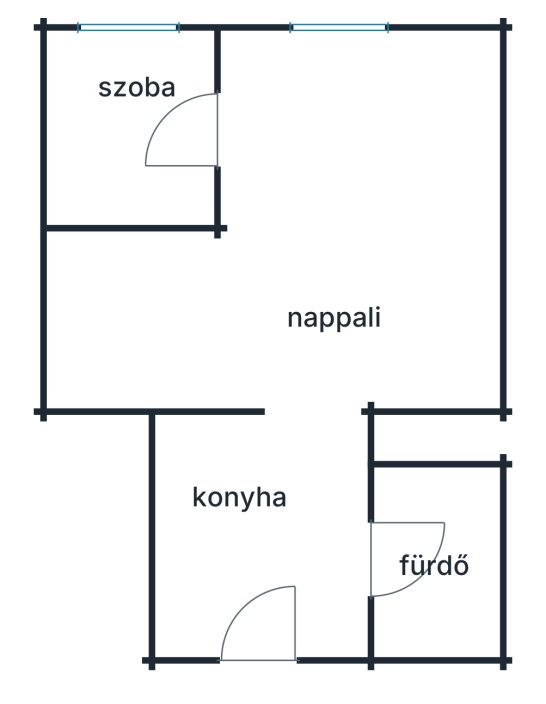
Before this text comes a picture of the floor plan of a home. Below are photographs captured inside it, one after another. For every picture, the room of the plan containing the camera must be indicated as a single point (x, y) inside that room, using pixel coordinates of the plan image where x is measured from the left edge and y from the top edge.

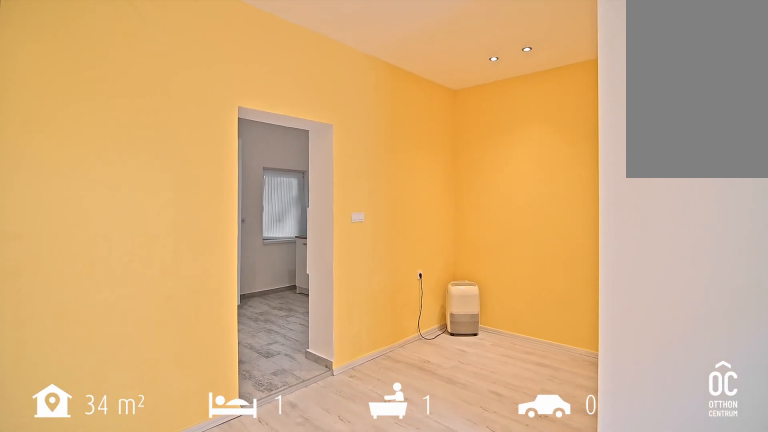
(342, 259)
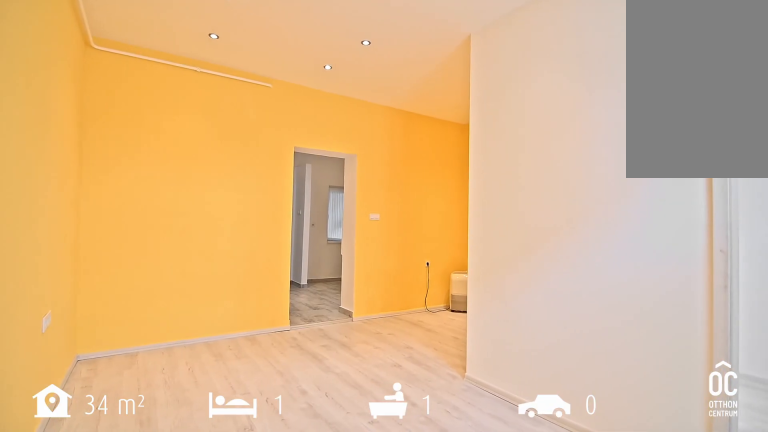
(342, 259)
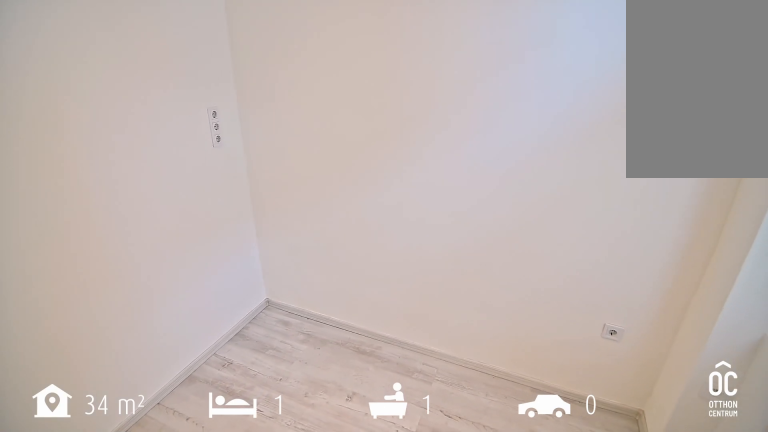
(128, 127)
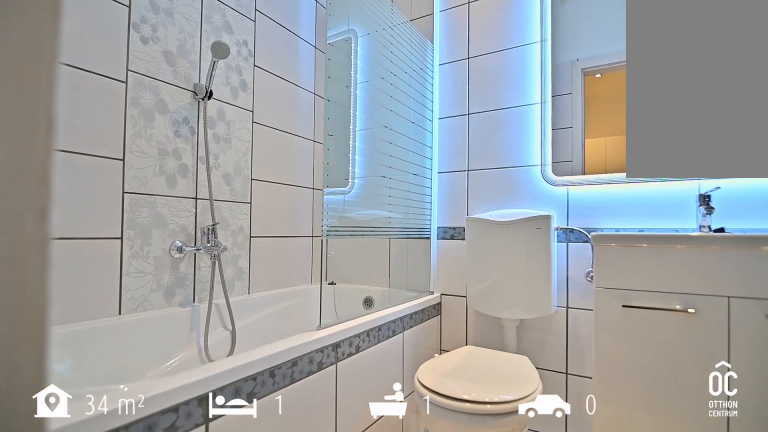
(437, 560)
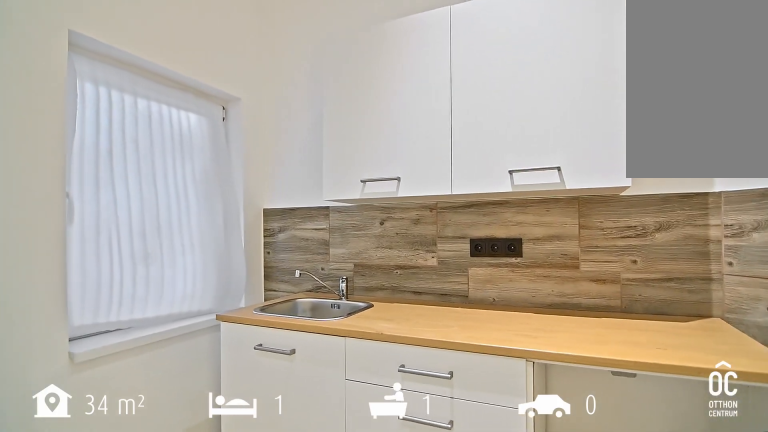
(258, 538)
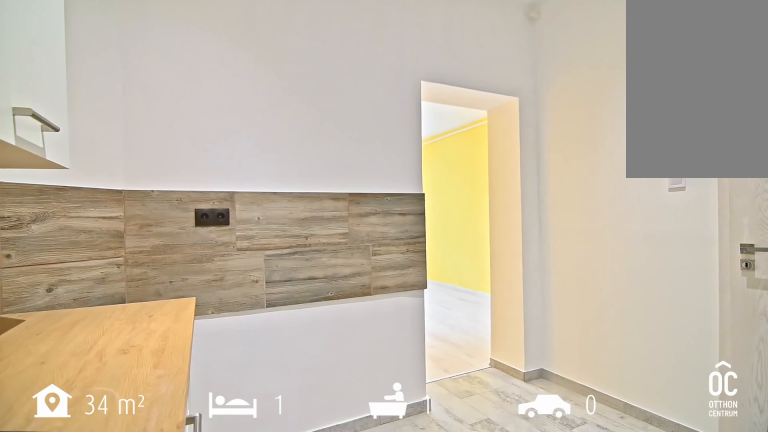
(258, 538)
